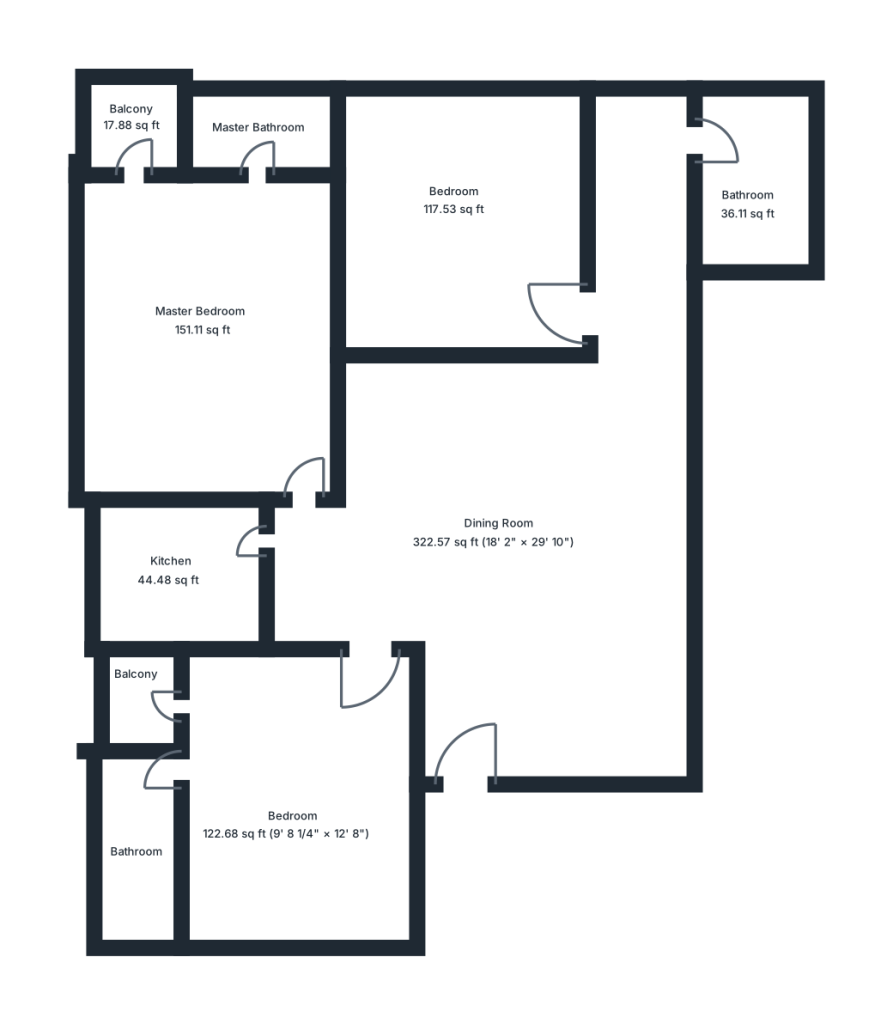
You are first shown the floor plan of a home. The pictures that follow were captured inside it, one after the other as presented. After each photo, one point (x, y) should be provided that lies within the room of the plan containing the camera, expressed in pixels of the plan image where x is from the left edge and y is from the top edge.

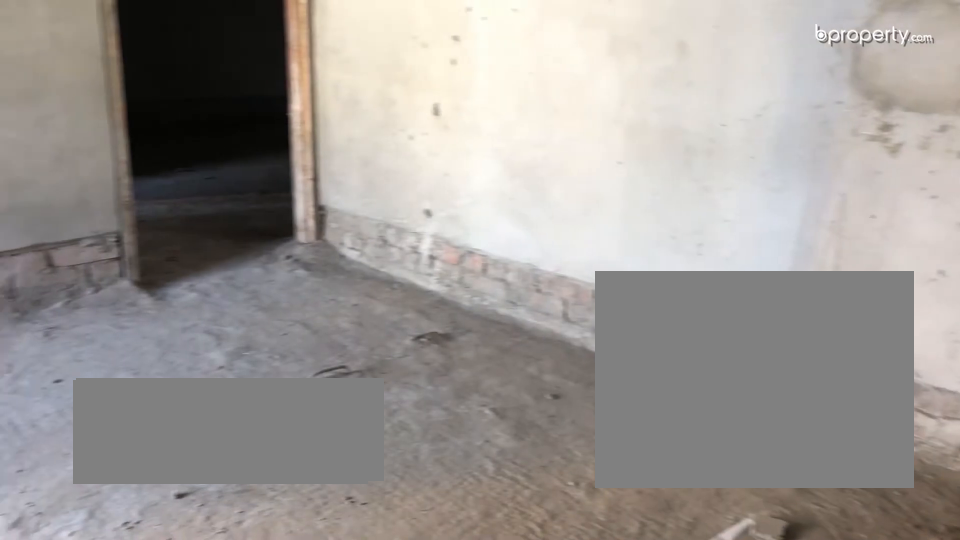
(293, 789)
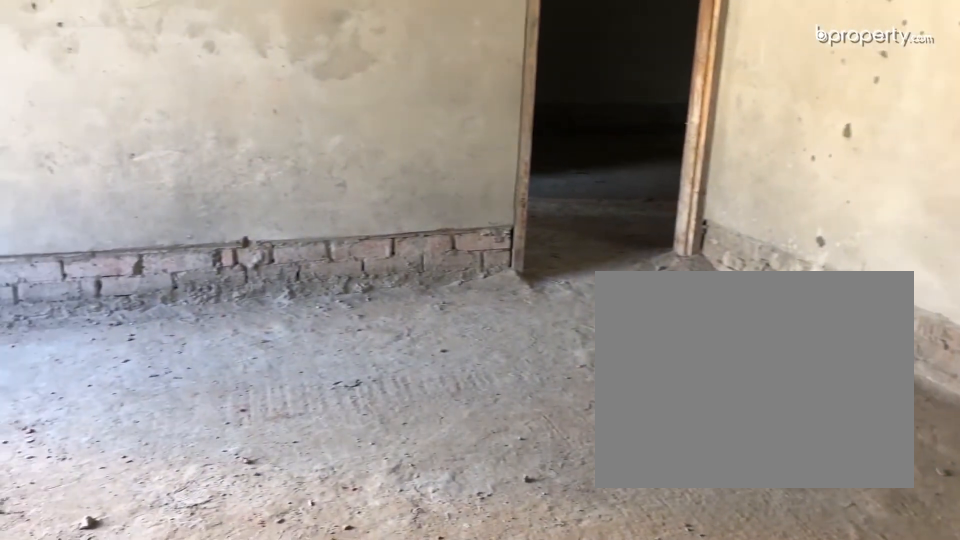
(293, 789)
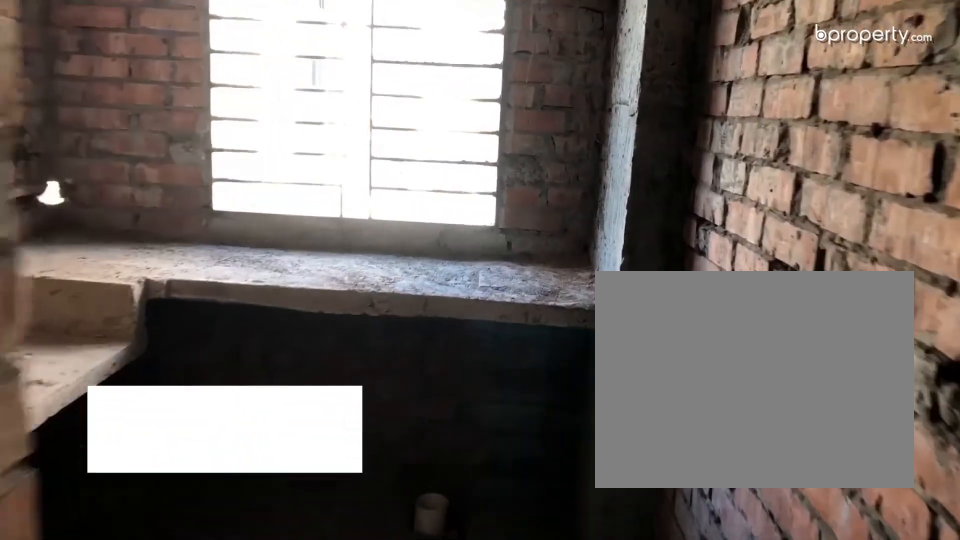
(177, 567)
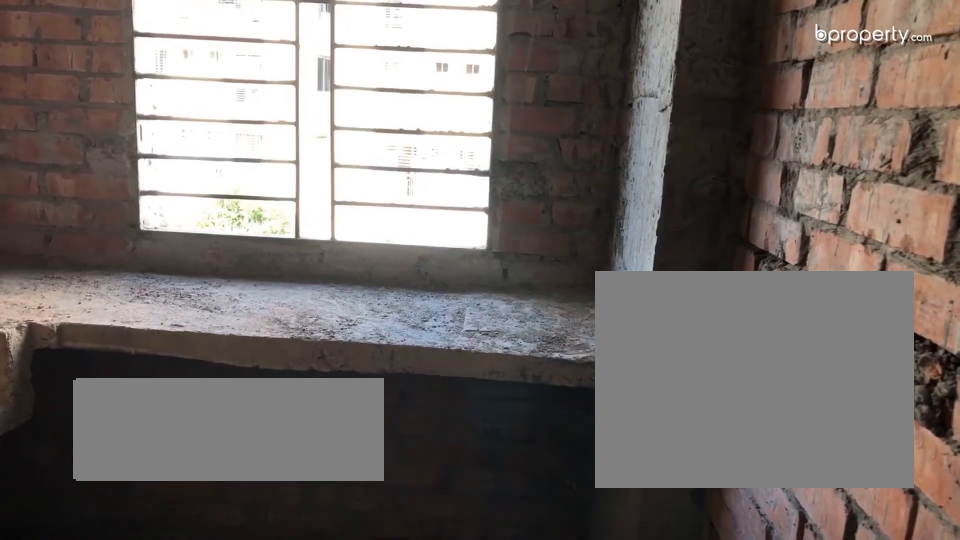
(177, 567)
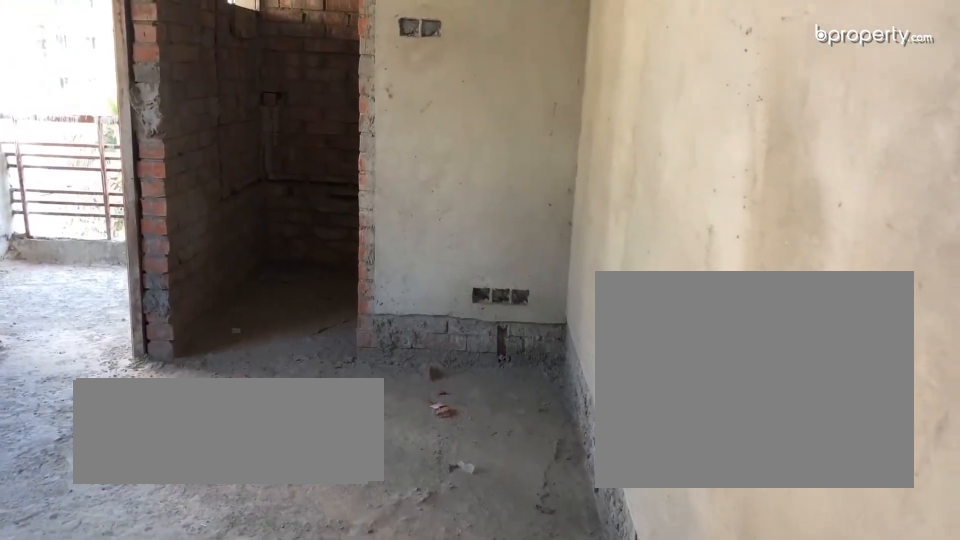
(239, 329)
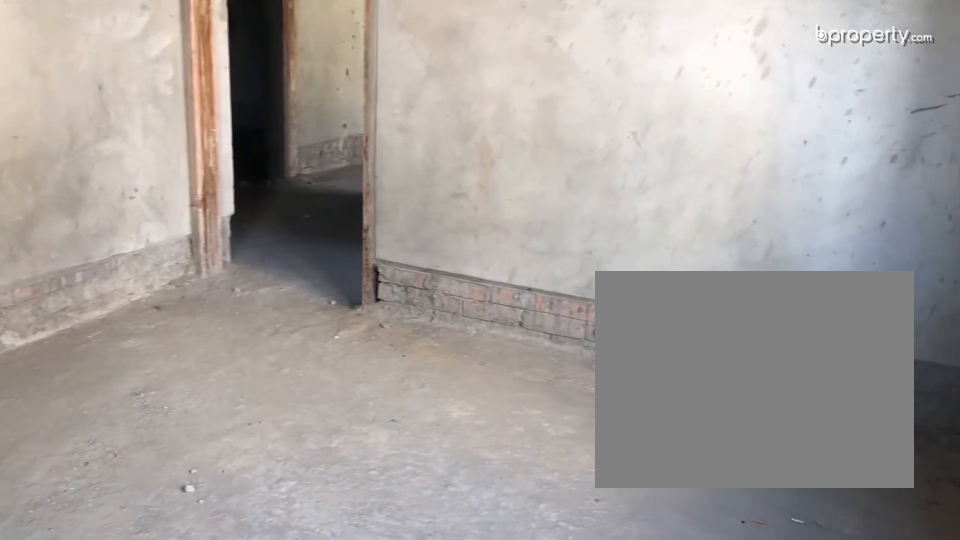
(238, 327)
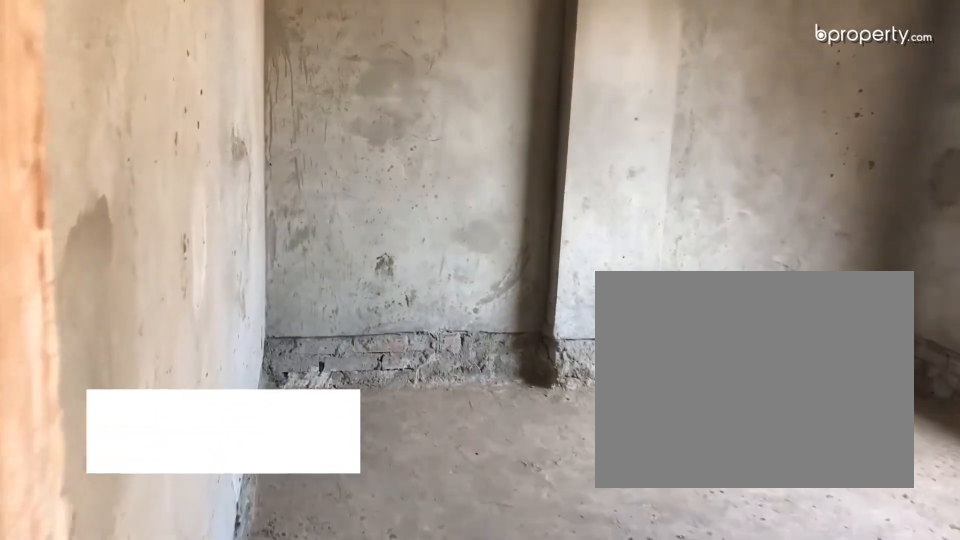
(480, 250)
